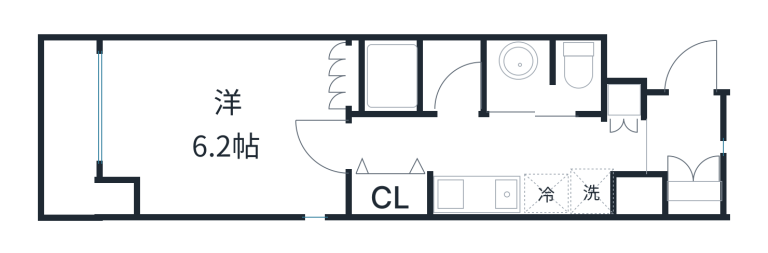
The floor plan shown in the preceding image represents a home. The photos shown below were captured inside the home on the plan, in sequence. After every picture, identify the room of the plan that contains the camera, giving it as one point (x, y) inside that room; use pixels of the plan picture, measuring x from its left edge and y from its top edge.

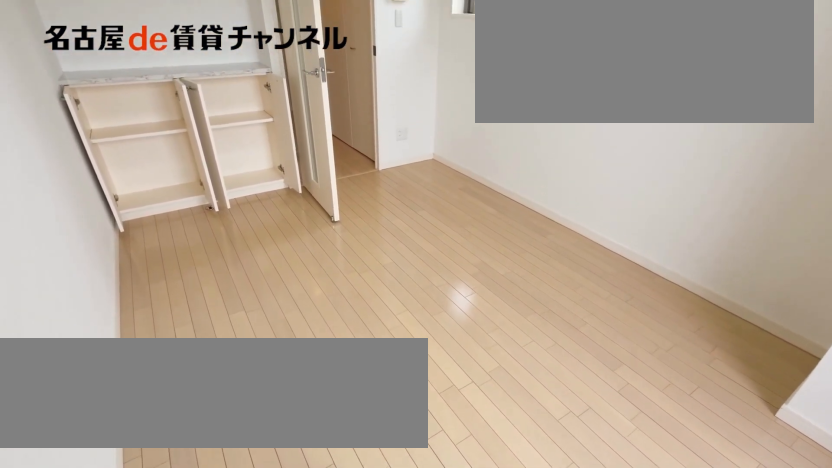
(224, 126)
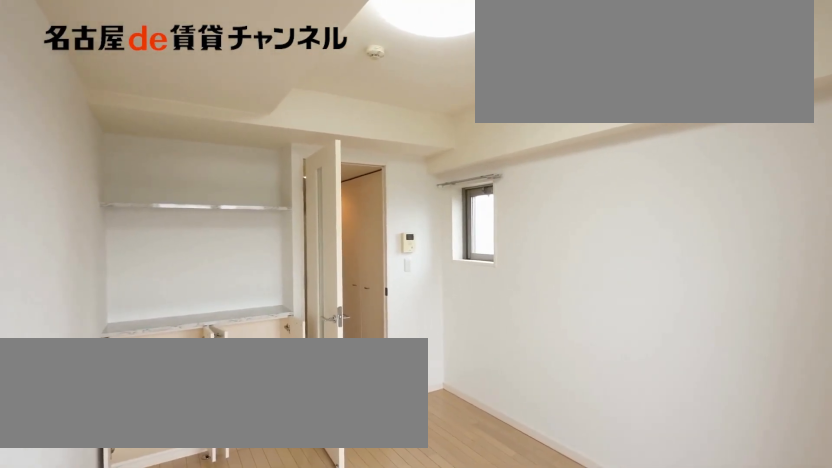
(224, 126)
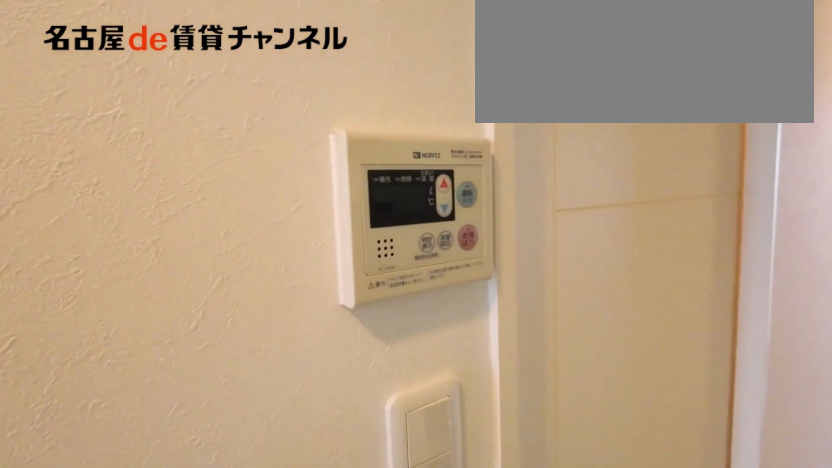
(497, 194)
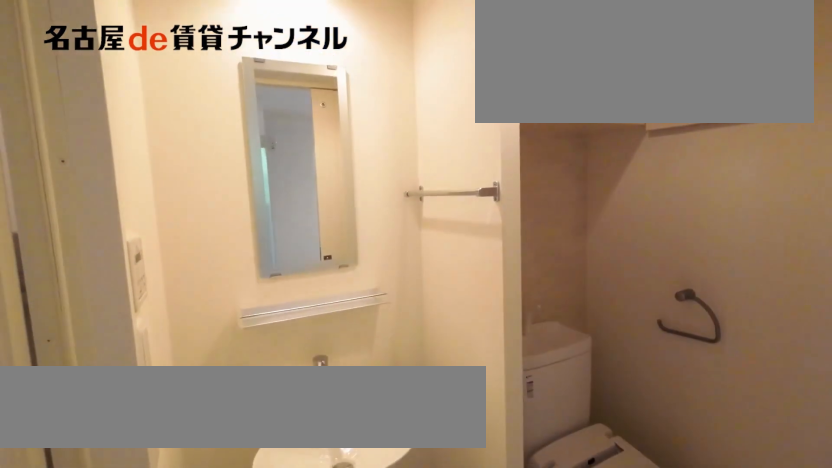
(544, 77)
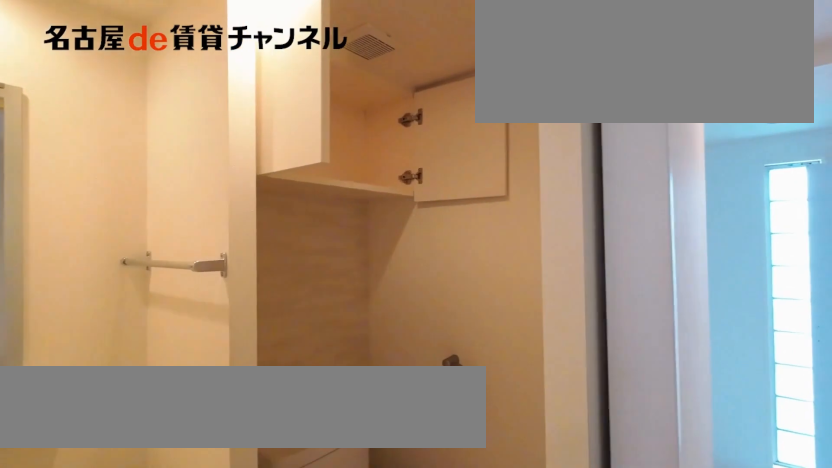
(544, 77)
